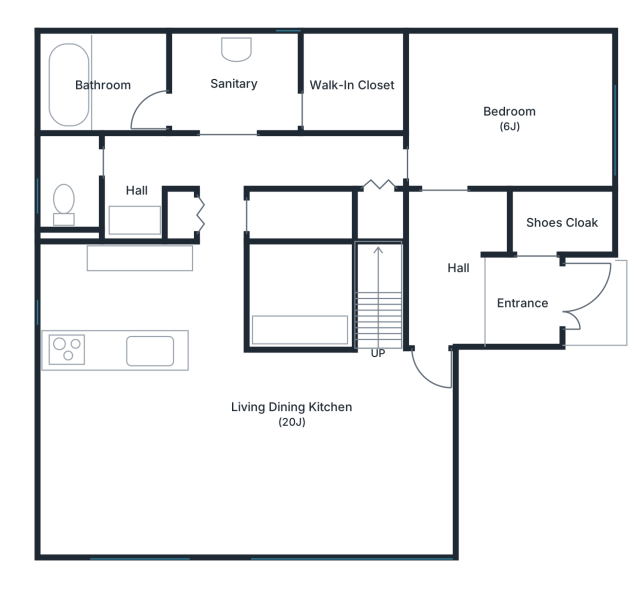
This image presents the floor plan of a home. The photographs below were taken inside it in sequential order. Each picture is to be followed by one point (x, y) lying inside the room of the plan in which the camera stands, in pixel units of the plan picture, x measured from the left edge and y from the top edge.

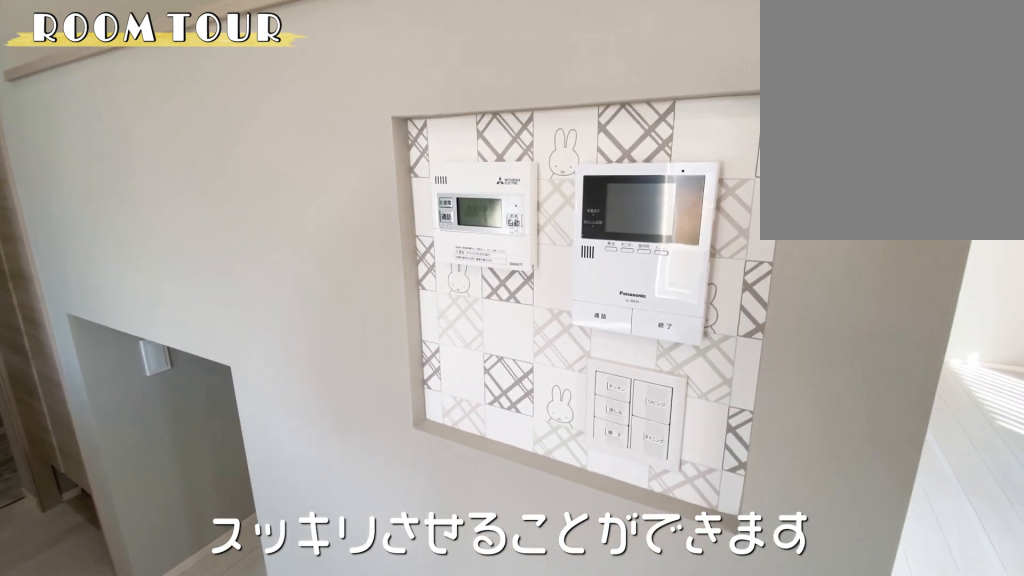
(114, 299)
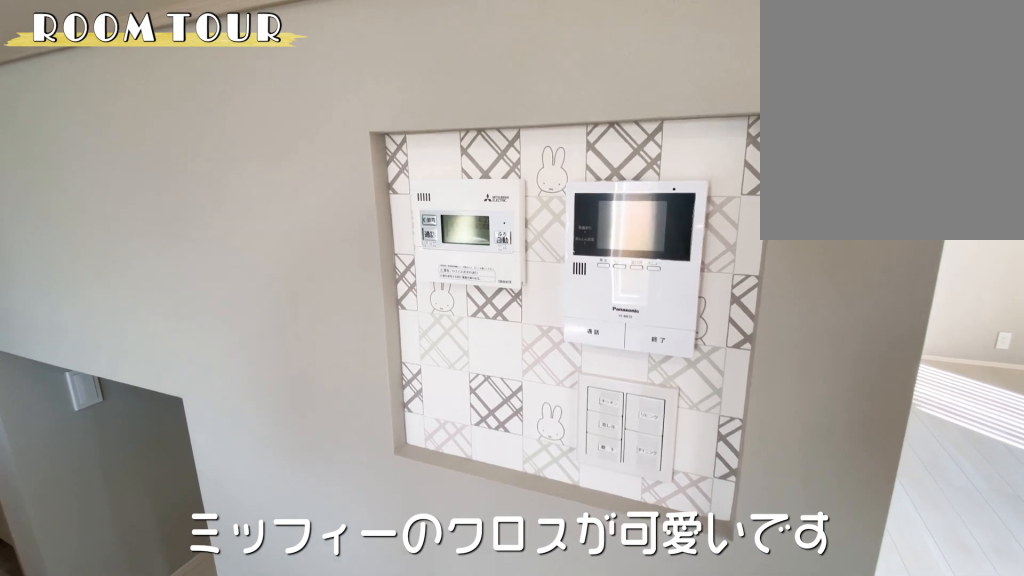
(113, 299)
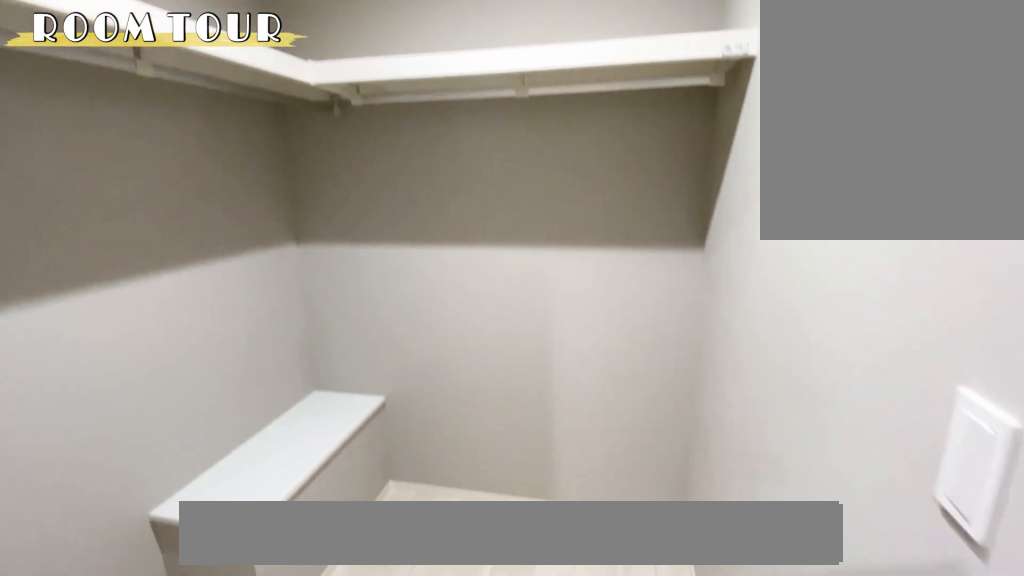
(354, 85)
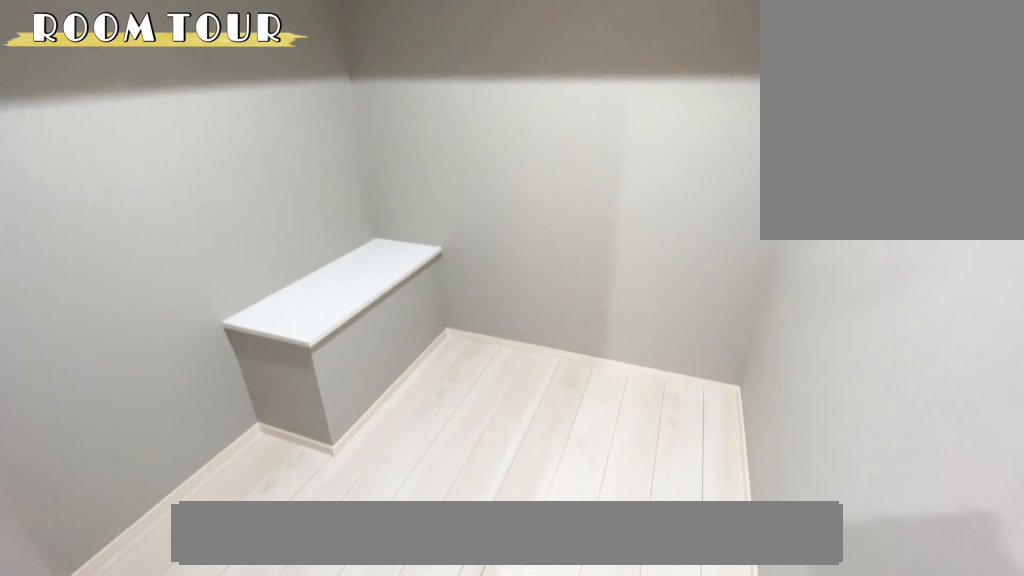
(354, 85)
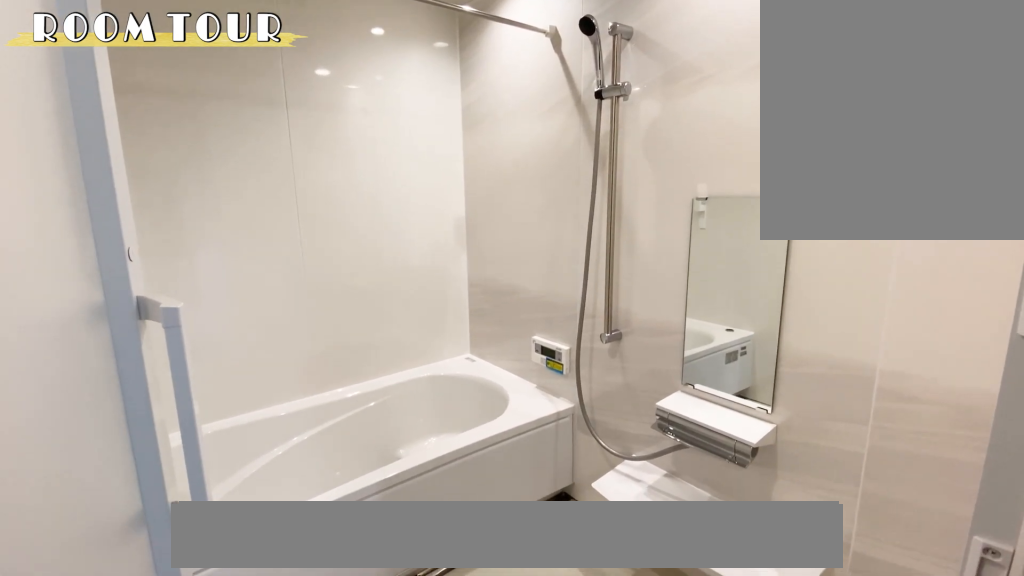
(100, 91)
